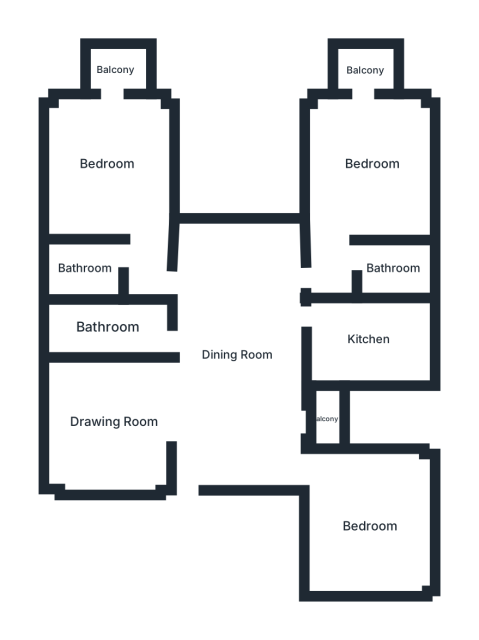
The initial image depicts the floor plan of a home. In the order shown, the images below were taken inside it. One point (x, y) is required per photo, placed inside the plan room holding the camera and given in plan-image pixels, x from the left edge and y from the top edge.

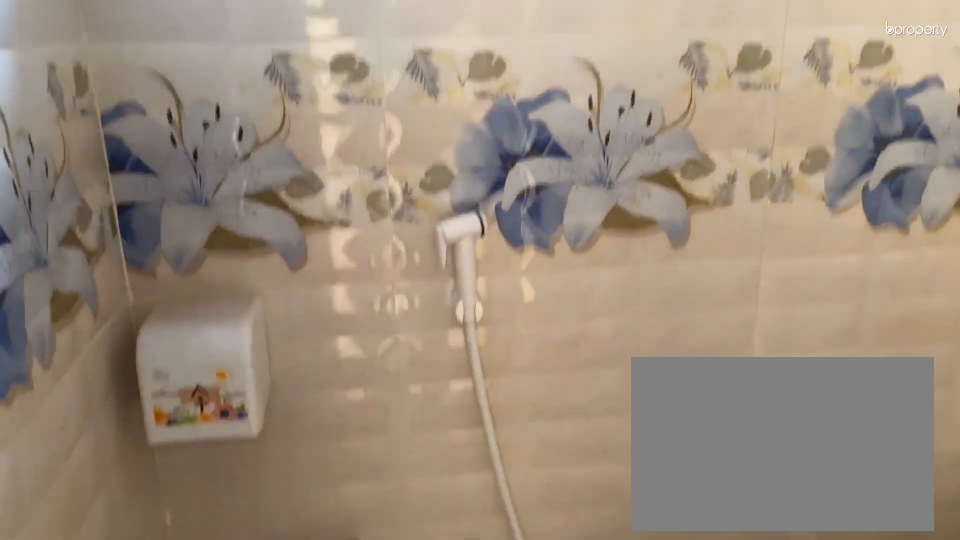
(393, 270)
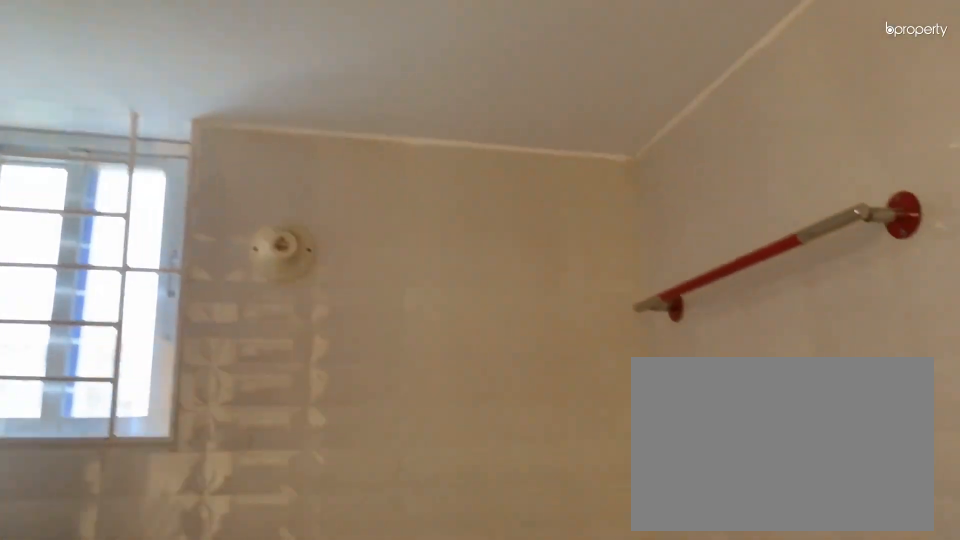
(393, 270)
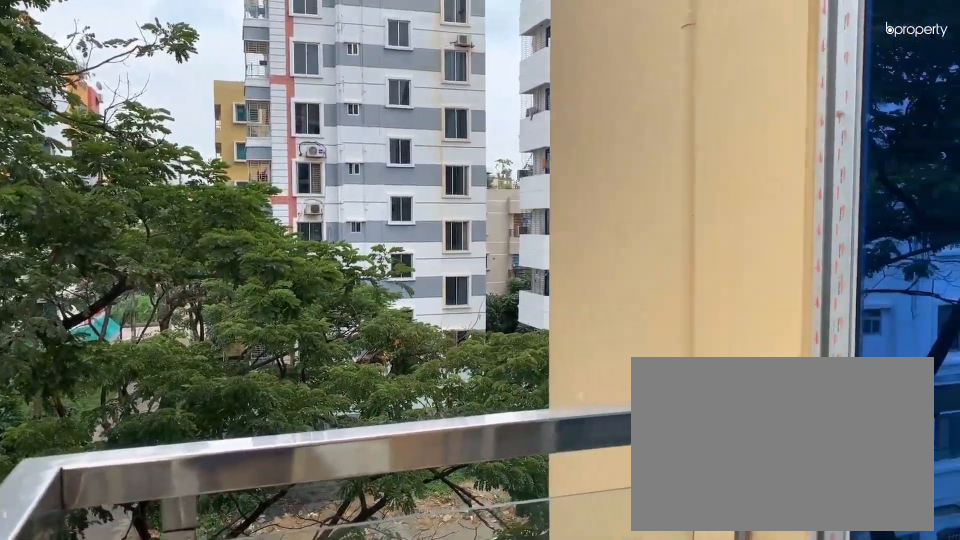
(365, 69)
